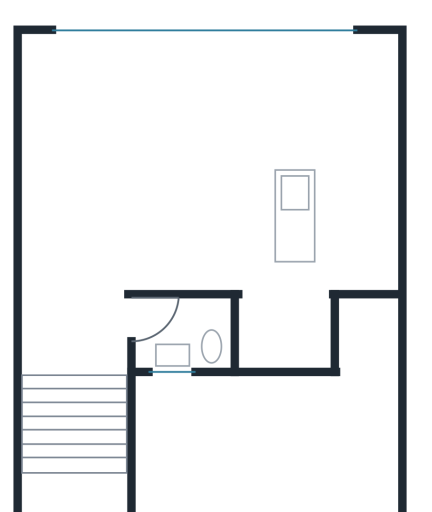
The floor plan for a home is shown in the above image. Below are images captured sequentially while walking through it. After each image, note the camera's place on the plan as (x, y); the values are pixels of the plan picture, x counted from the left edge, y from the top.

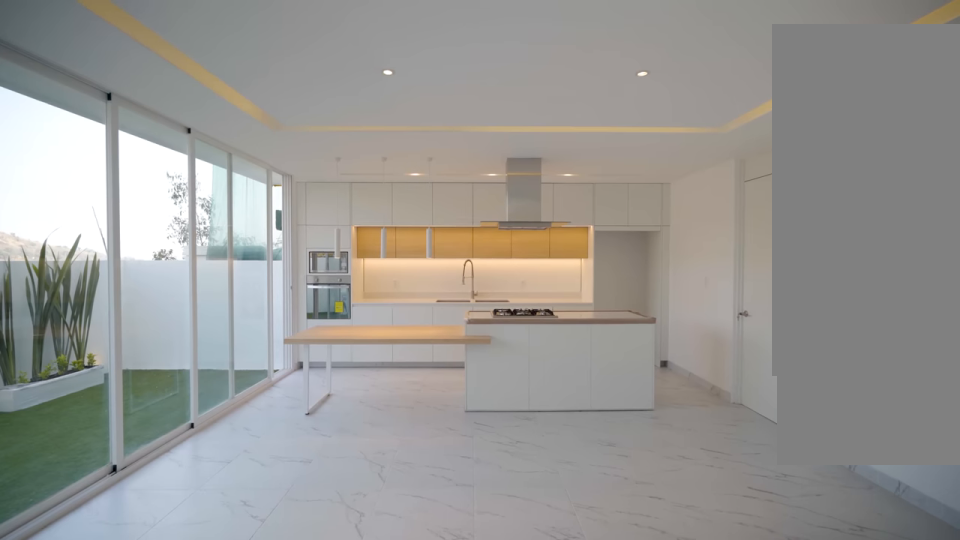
(101, 162)
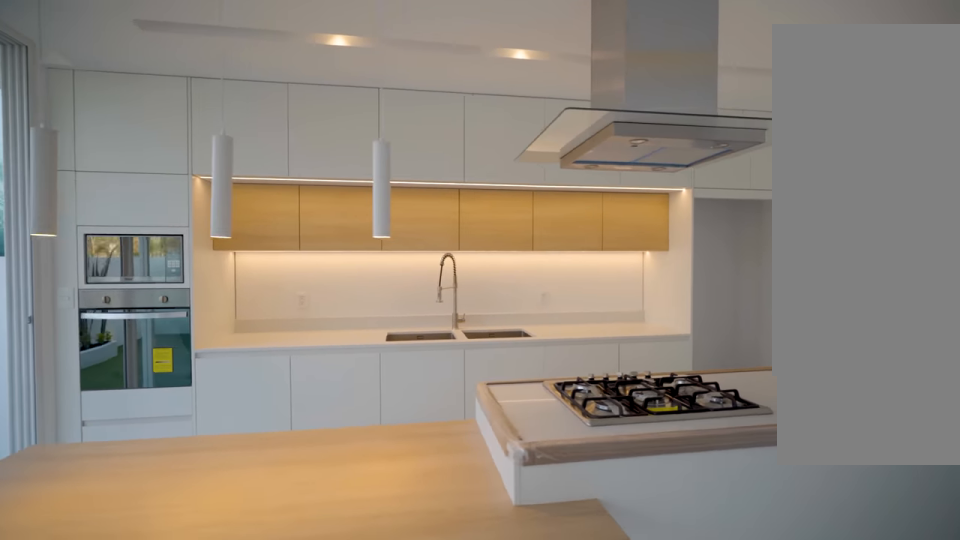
(240, 184)
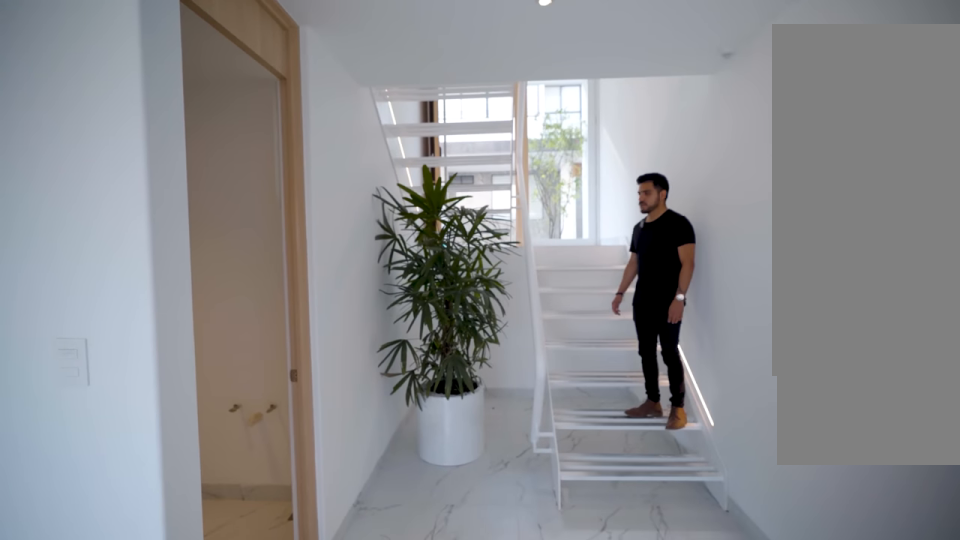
(73, 322)
